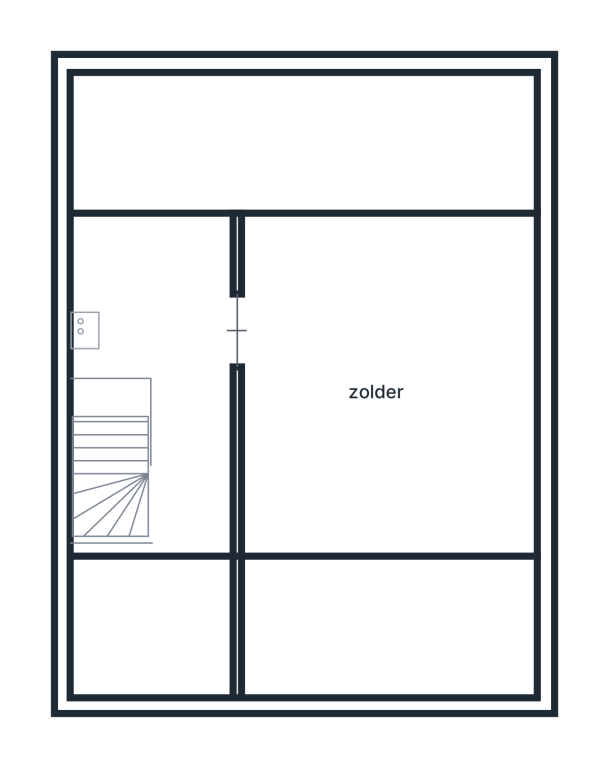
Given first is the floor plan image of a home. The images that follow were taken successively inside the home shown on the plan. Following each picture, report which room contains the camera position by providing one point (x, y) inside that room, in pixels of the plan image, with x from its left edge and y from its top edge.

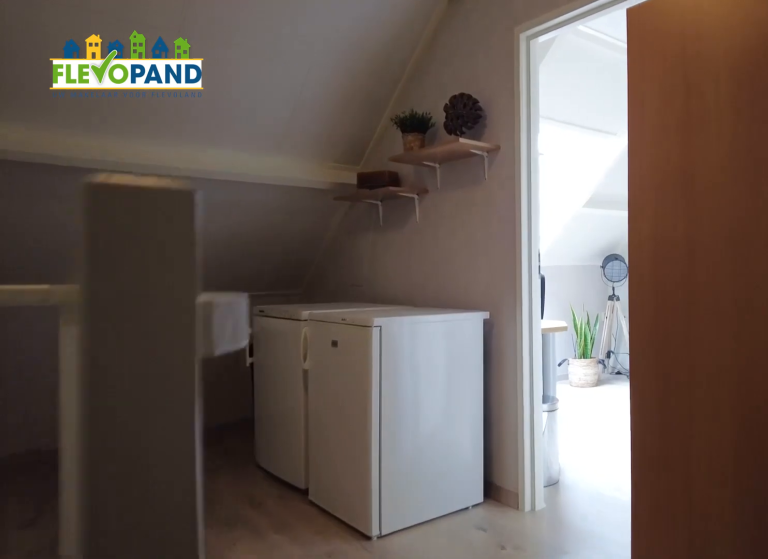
(183, 467)
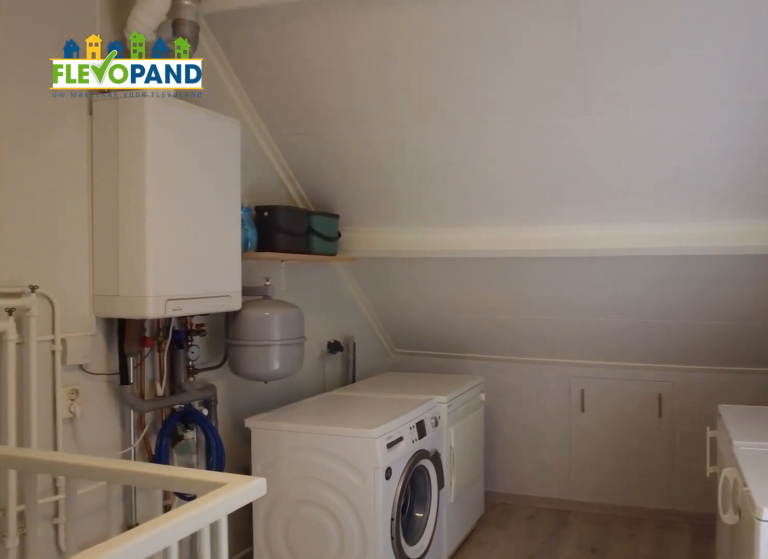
(183, 467)
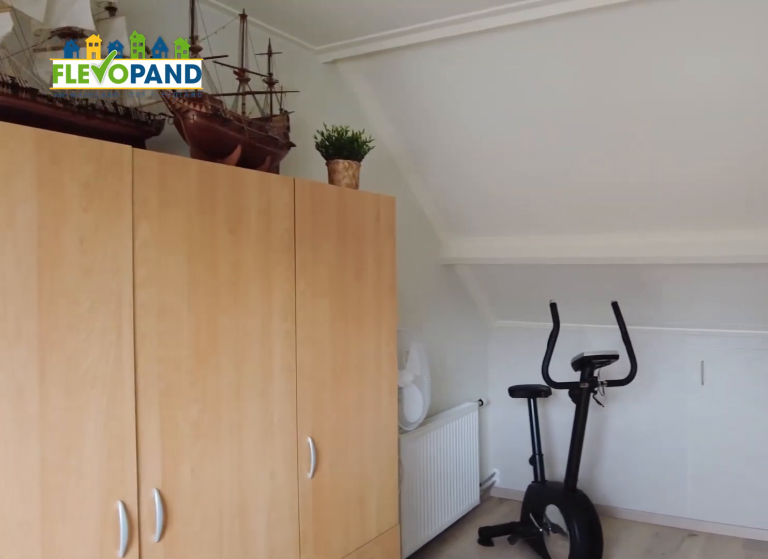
(388, 498)
